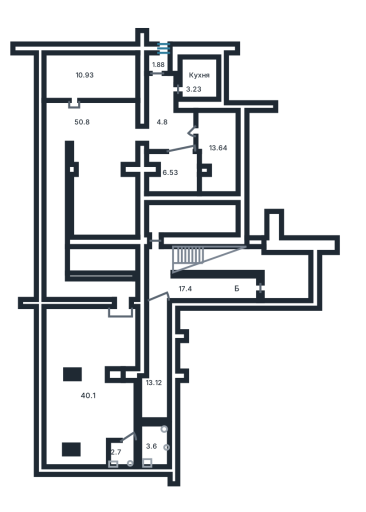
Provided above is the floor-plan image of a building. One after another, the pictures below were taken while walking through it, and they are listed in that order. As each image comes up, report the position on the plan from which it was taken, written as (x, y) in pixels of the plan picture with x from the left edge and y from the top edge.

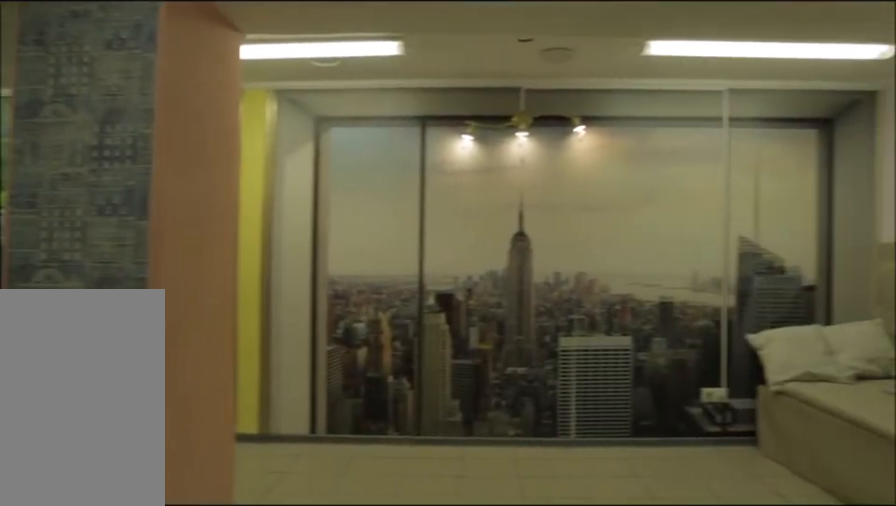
(110, 341)
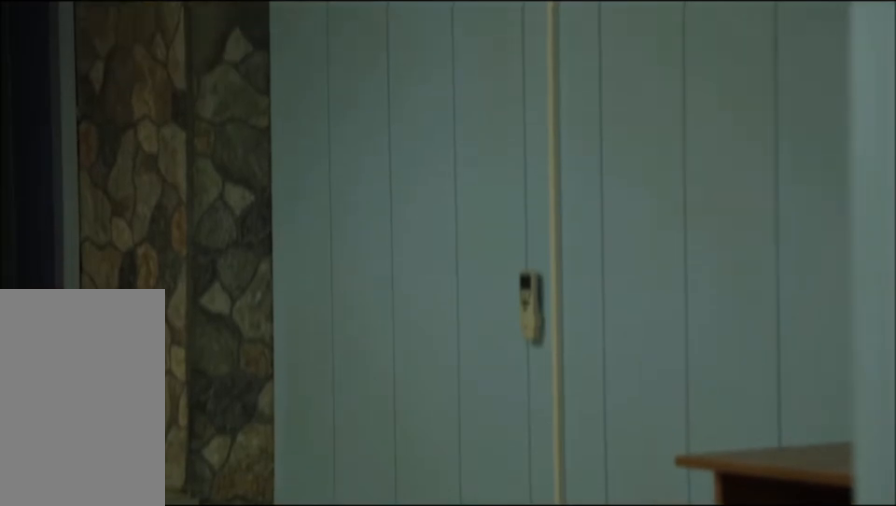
(114, 333)
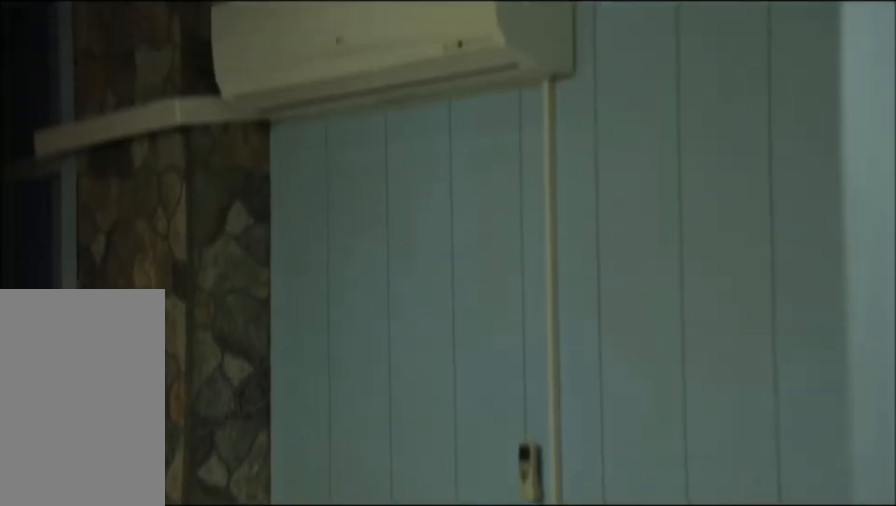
(115, 332)
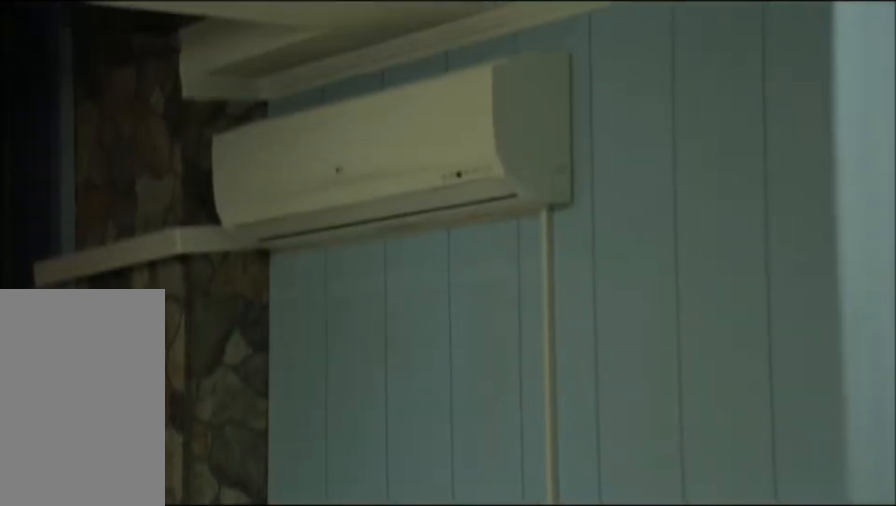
(115, 330)
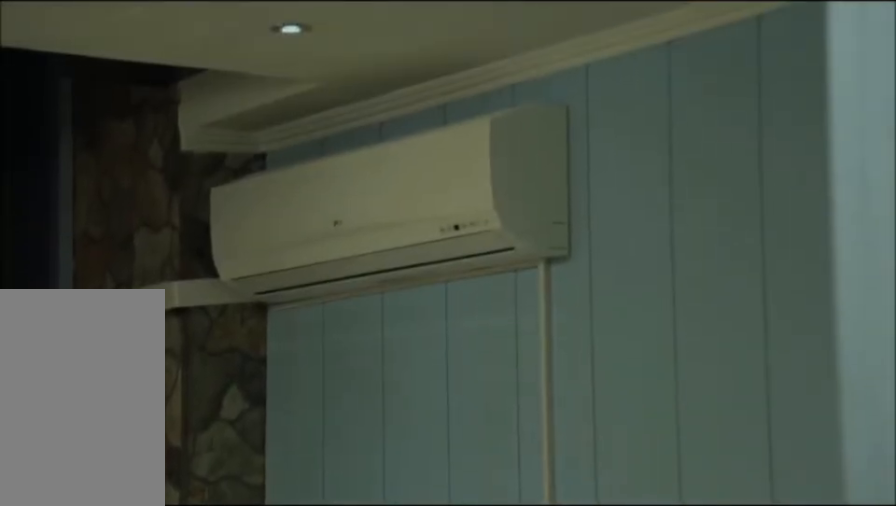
(116, 330)
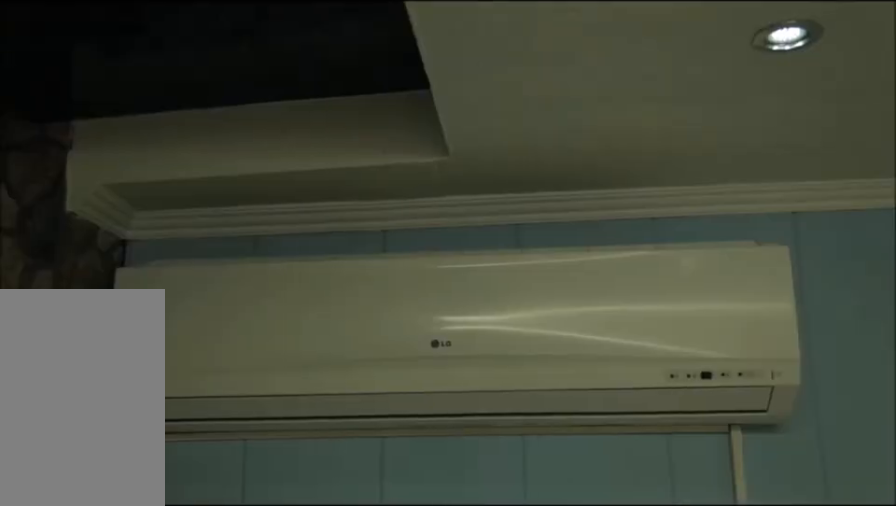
(117, 329)
